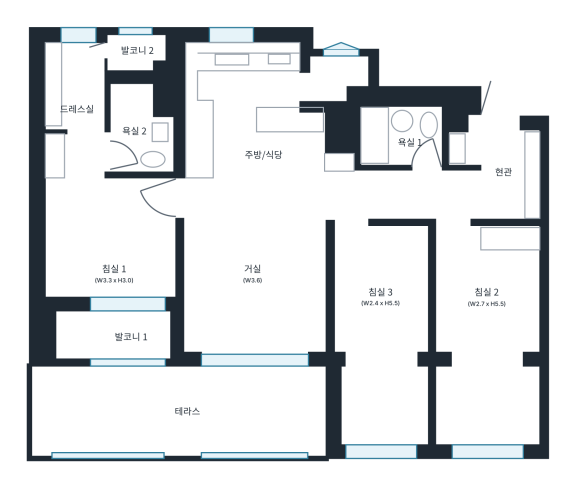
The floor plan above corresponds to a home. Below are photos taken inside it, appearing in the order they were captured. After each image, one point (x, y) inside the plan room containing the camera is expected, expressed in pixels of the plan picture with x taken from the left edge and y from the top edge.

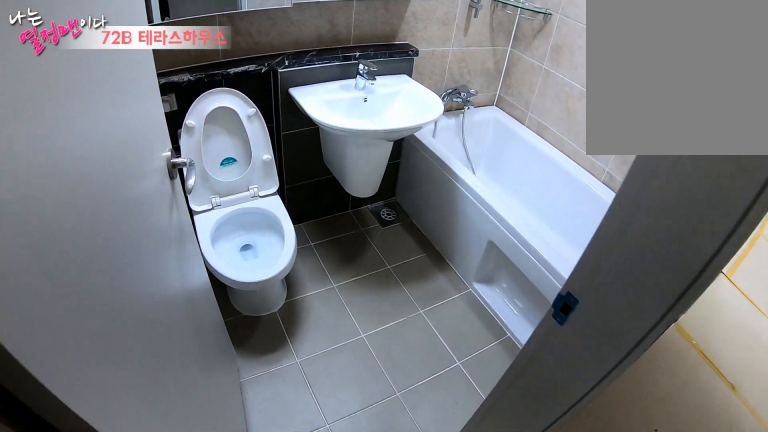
(405, 137)
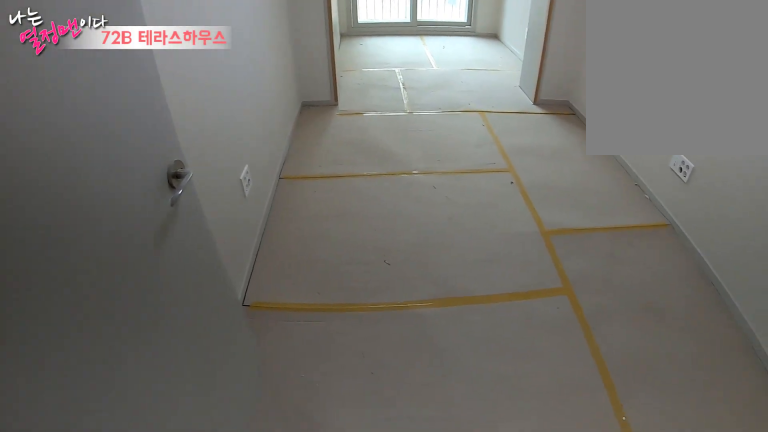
(382, 302)
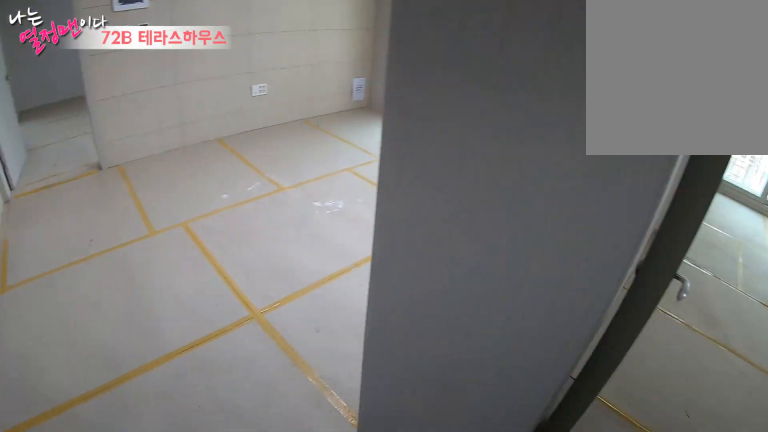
(382, 302)
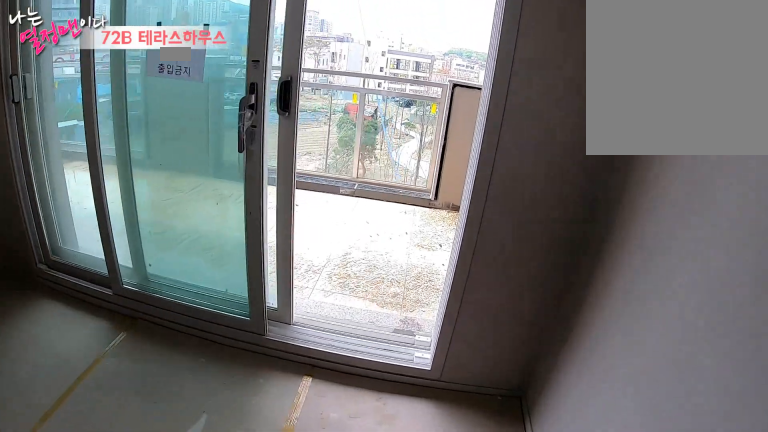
(250, 278)
